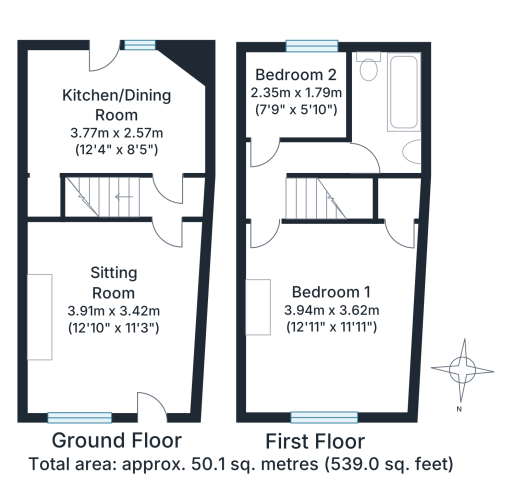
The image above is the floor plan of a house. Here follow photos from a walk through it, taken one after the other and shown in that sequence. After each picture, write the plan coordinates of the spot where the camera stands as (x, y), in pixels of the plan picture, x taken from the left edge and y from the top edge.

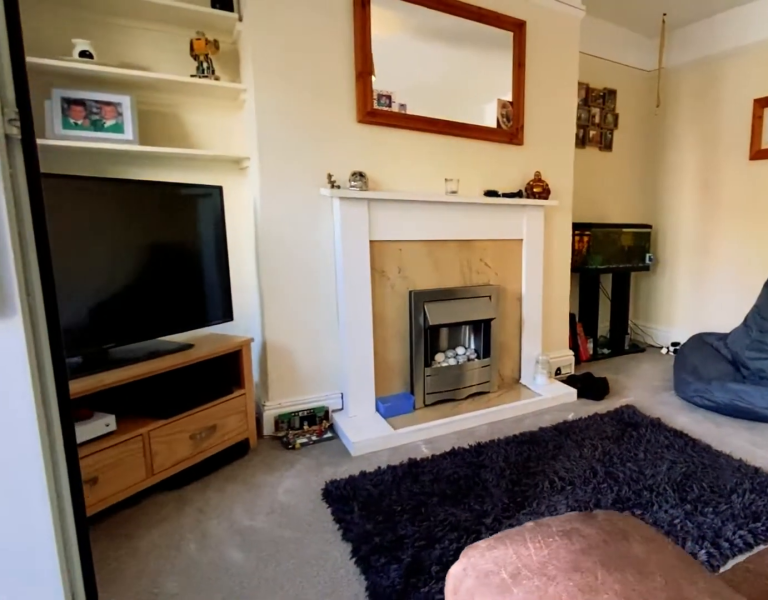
(151, 377)
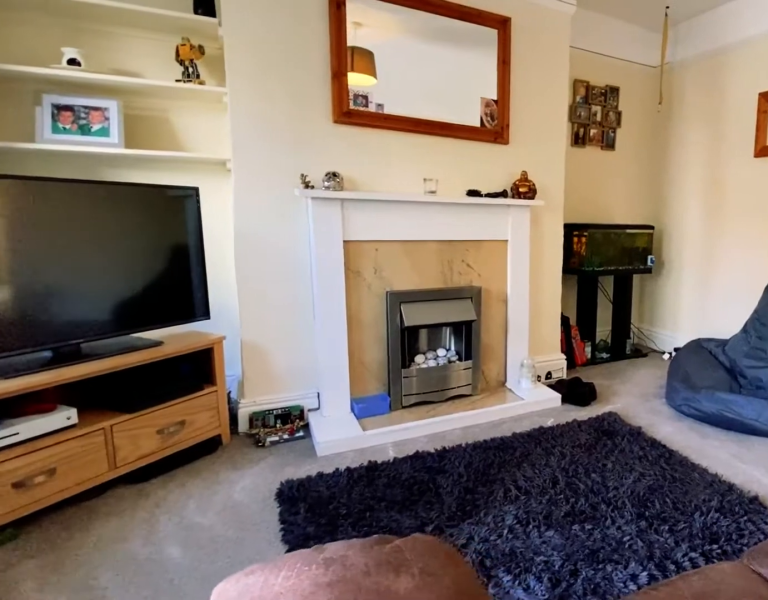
(155, 331)
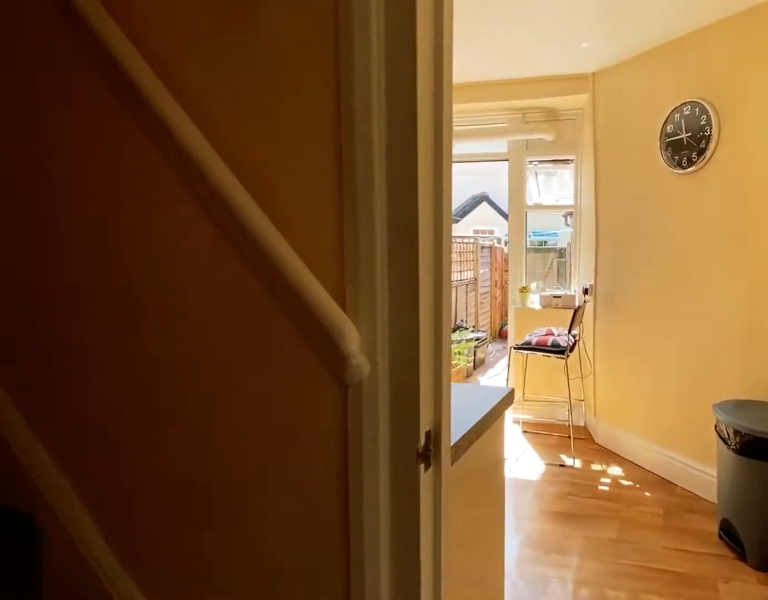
(168, 181)
